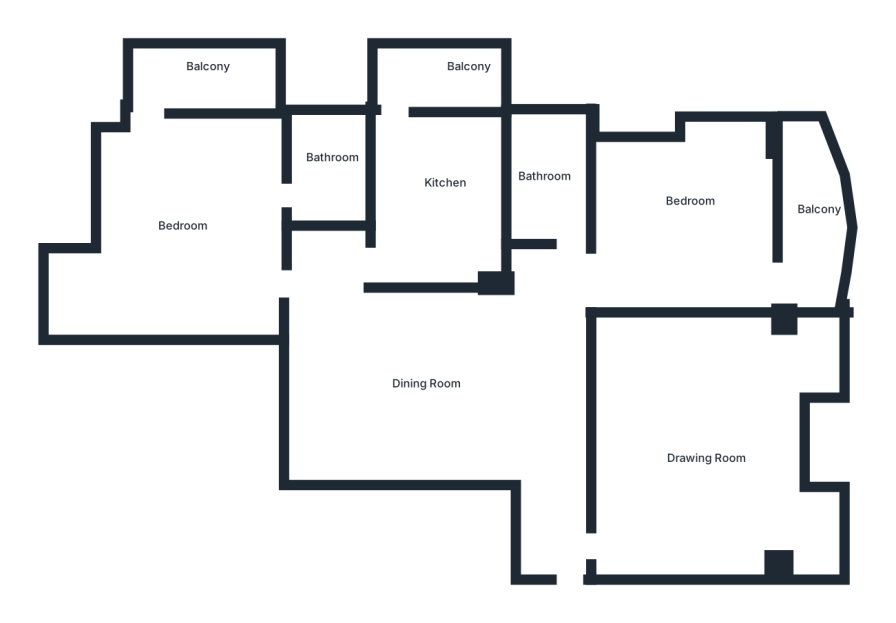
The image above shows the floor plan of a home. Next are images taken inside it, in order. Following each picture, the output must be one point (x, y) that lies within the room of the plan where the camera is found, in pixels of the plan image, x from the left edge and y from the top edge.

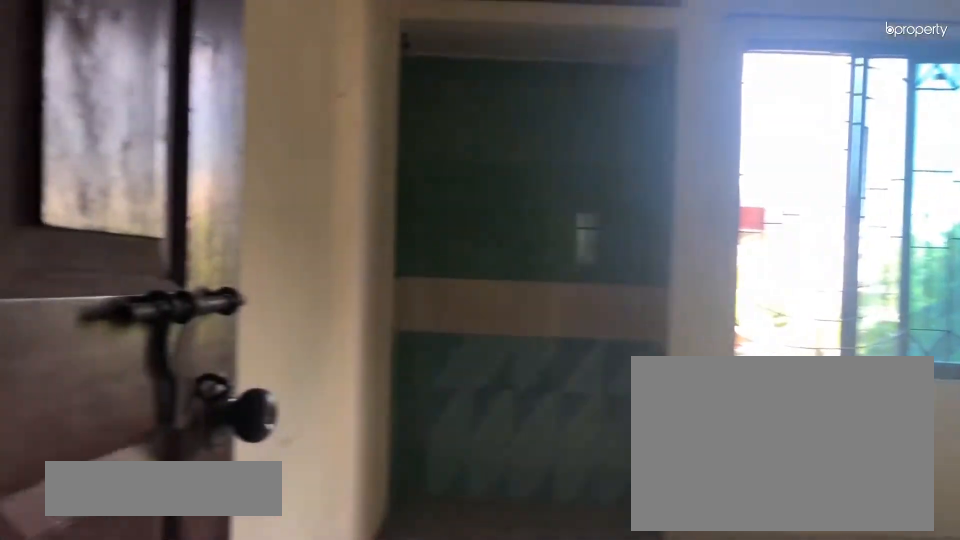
(189, 224)
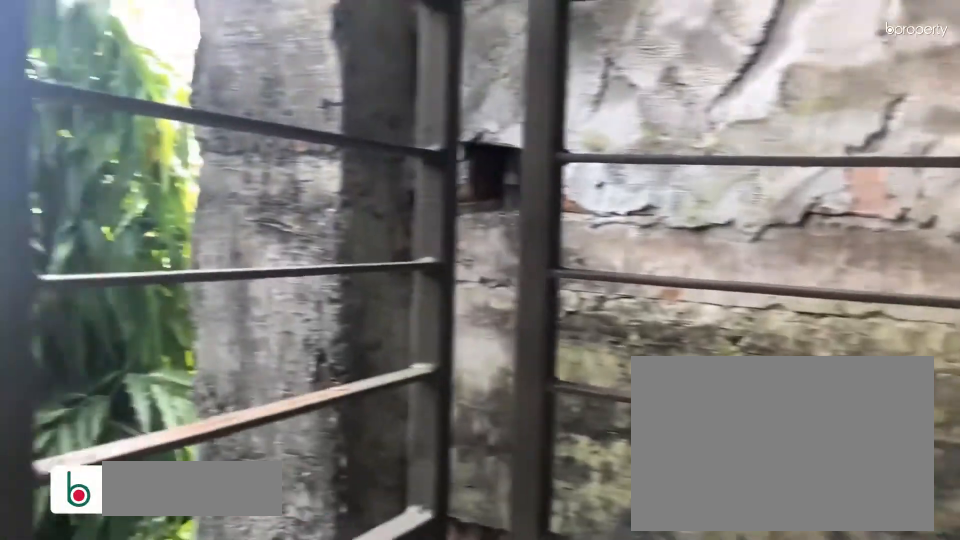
(194, 73)
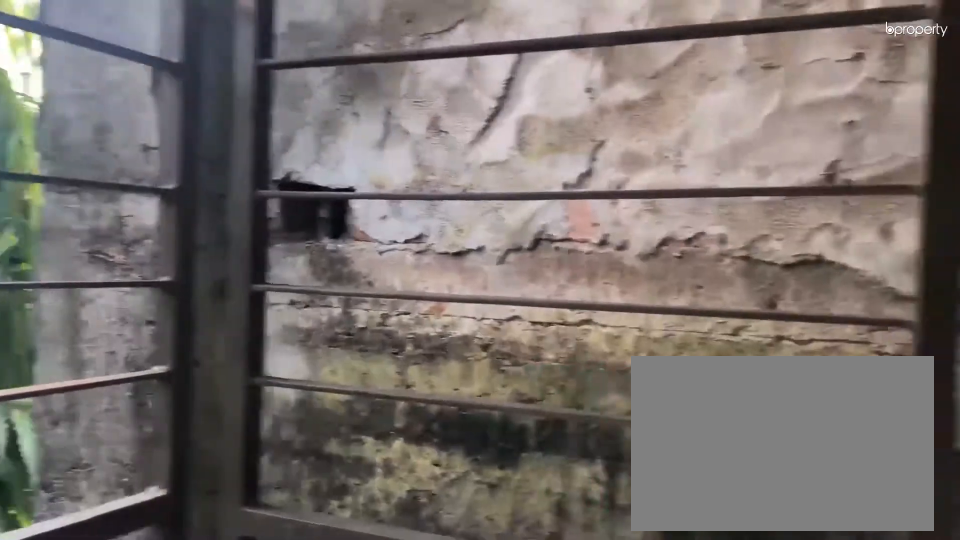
(194, 73)
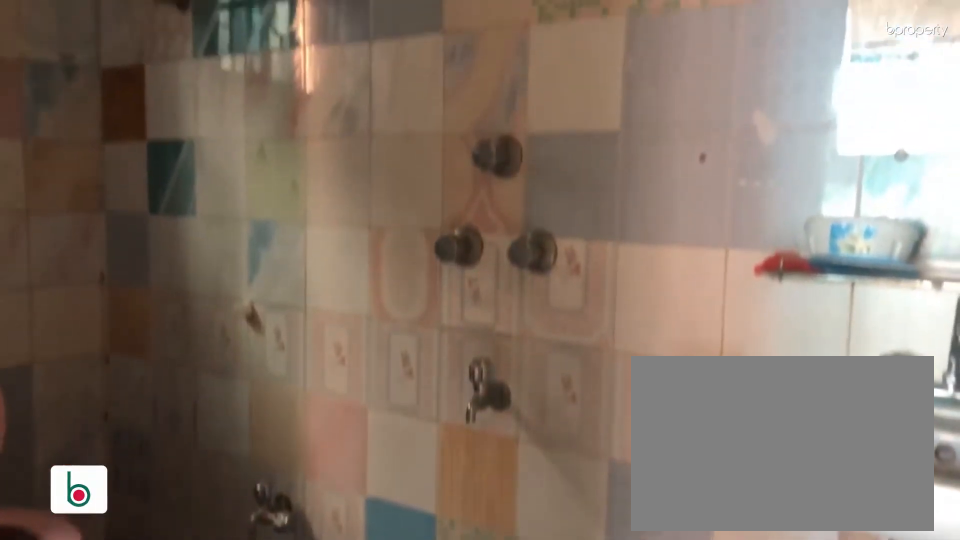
(323, 173)
